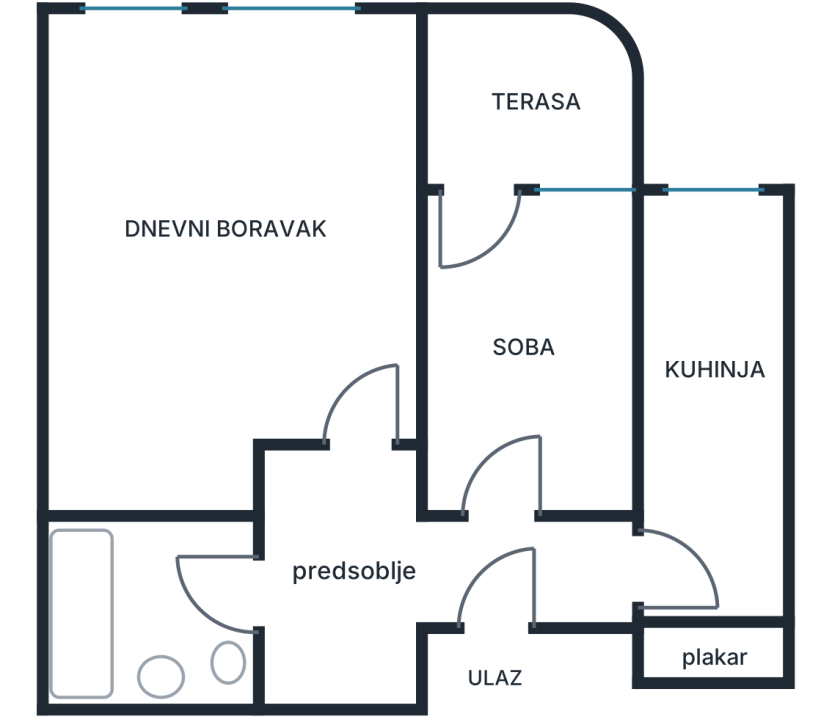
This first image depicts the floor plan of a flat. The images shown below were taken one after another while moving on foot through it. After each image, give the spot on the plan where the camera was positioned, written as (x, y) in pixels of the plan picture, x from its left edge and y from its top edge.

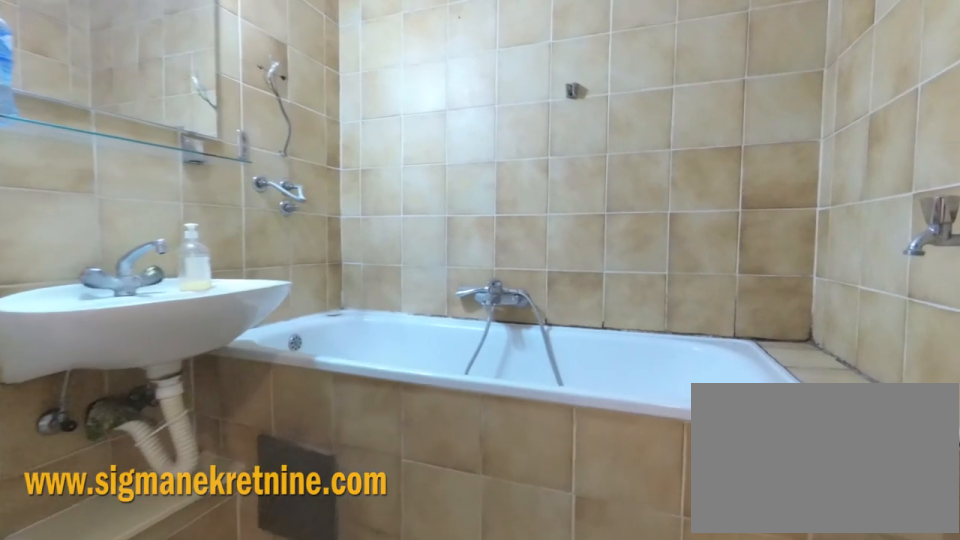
(218, 575)
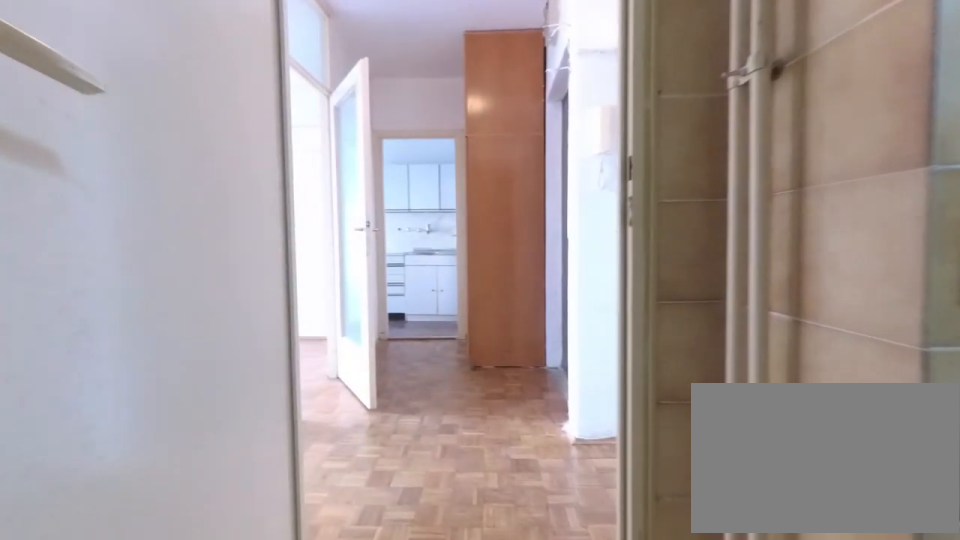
(127, 580)
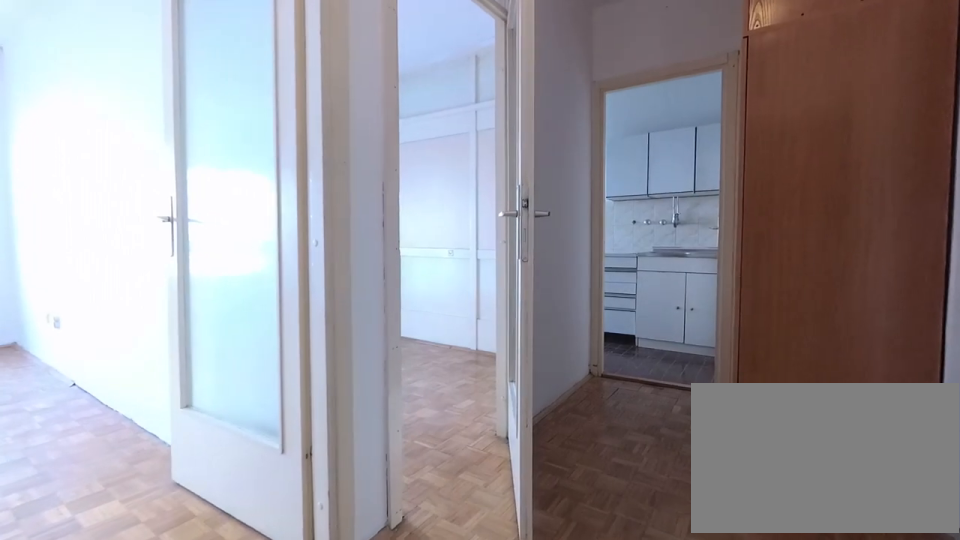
(323, 582)
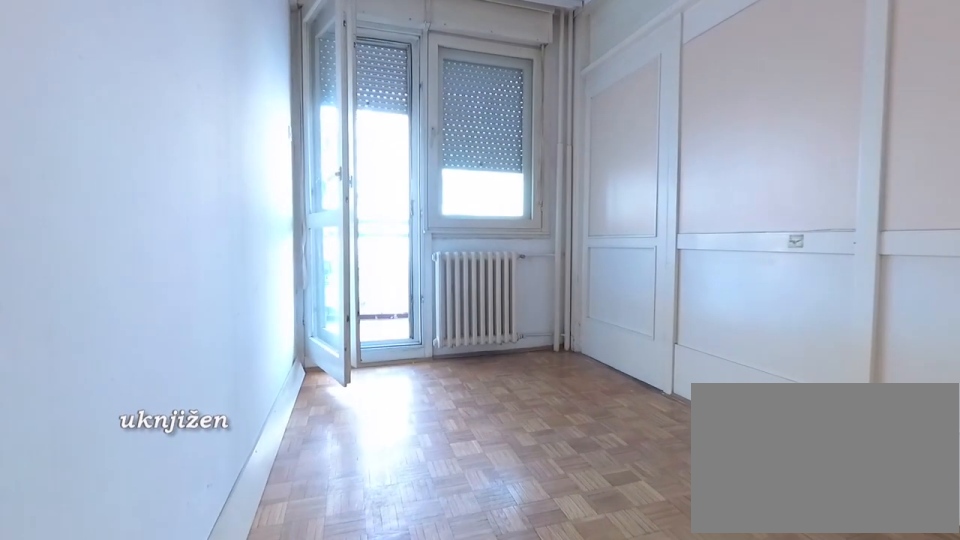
(490, 530)
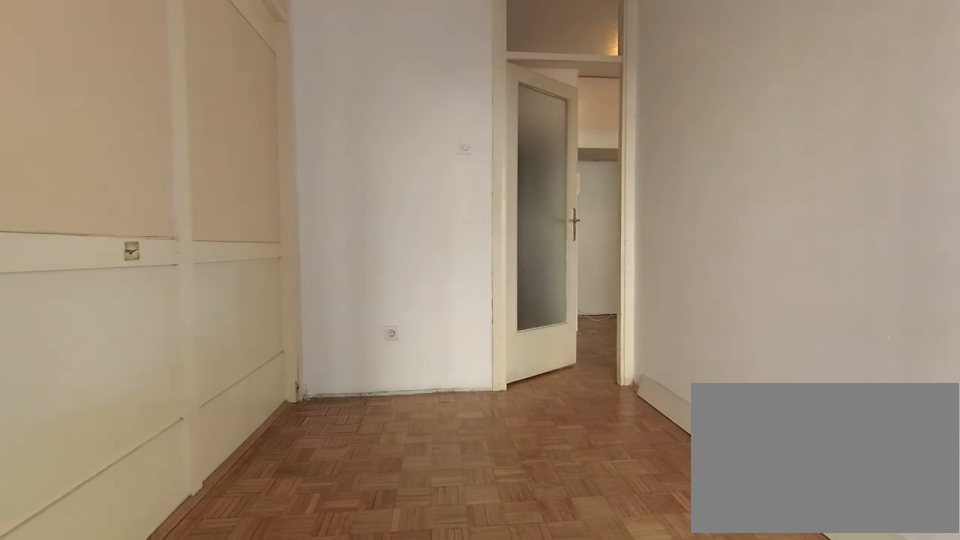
(503, 196)
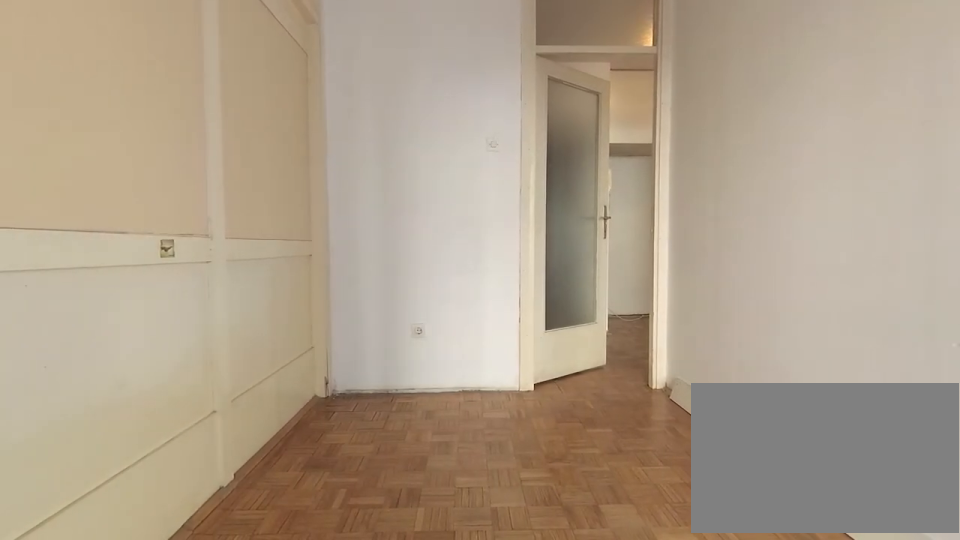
(494, 197)
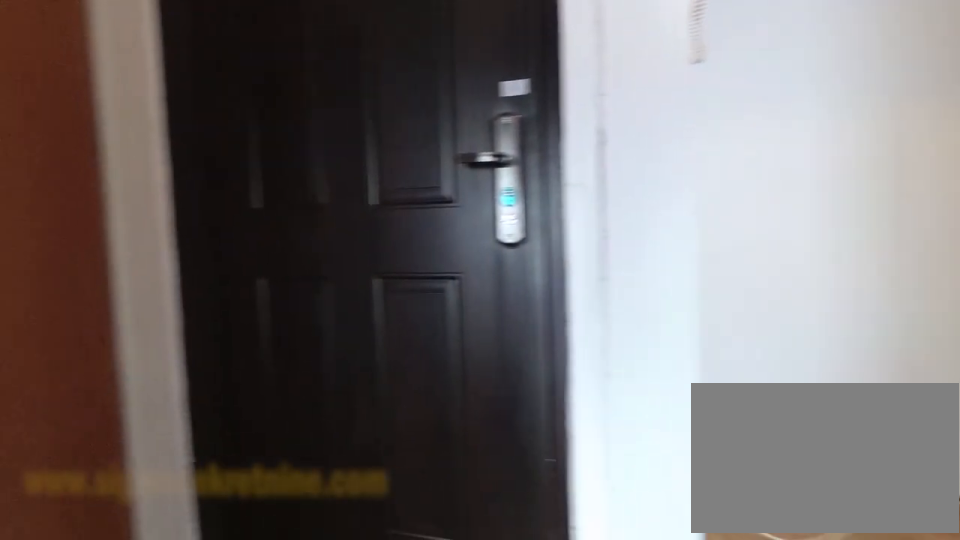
(489, 512)
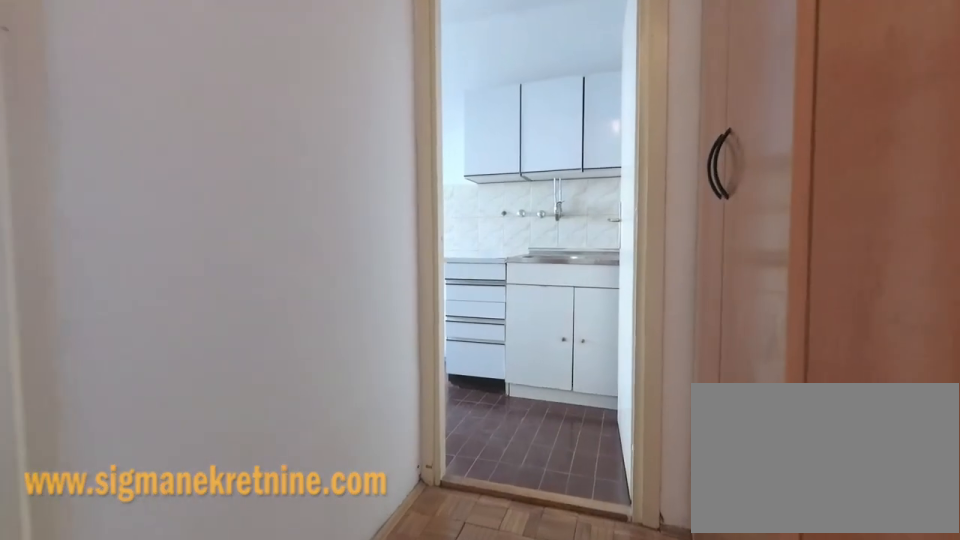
(513, 579)
